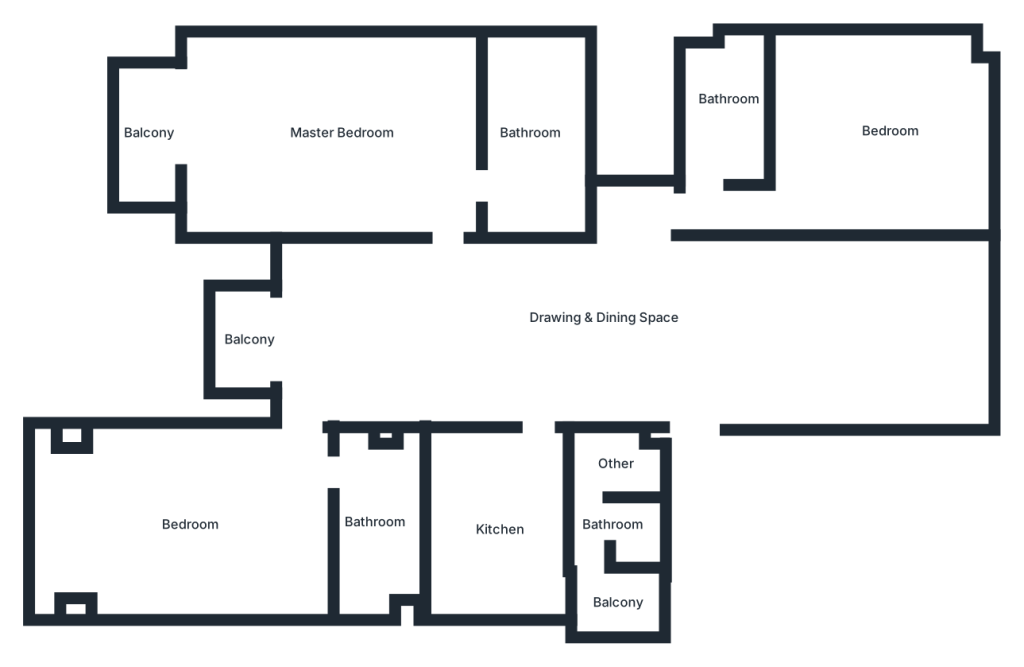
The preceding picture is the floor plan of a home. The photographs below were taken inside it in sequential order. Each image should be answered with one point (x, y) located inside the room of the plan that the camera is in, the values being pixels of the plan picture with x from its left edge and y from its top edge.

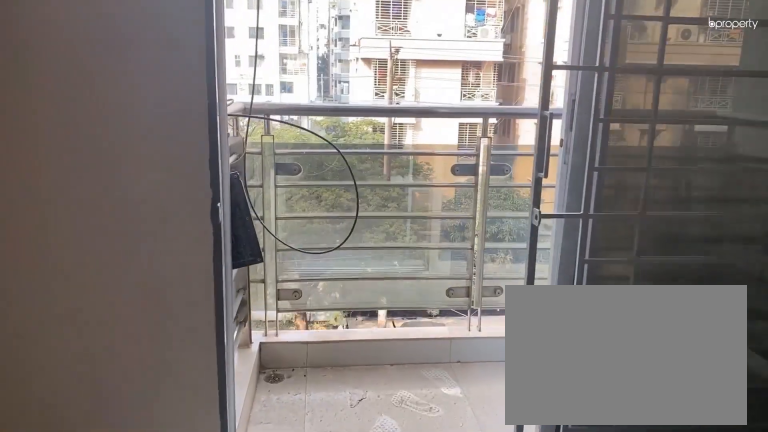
(369, 345)
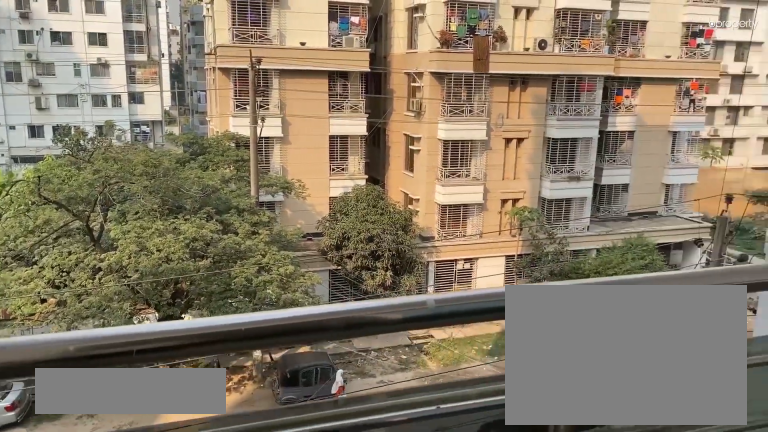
(251, 344)
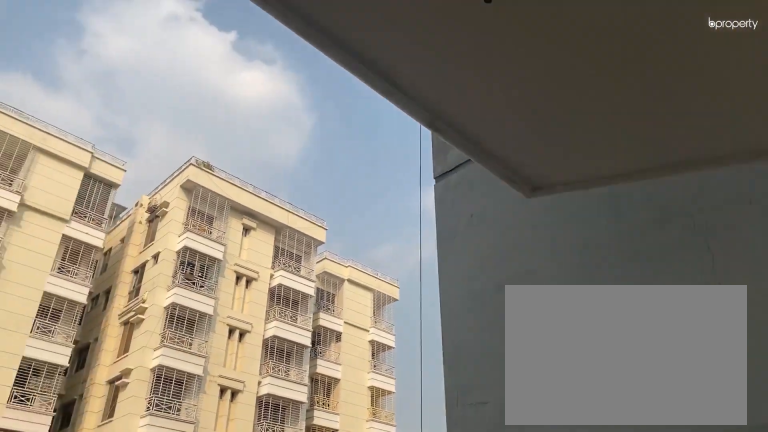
(251, 344)
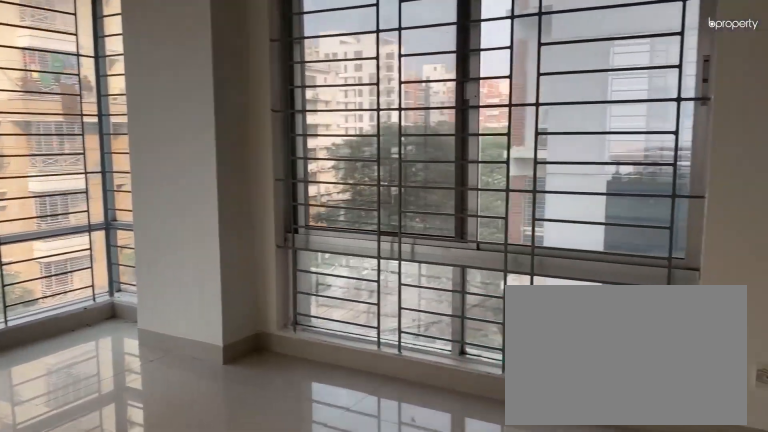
(201, 539)
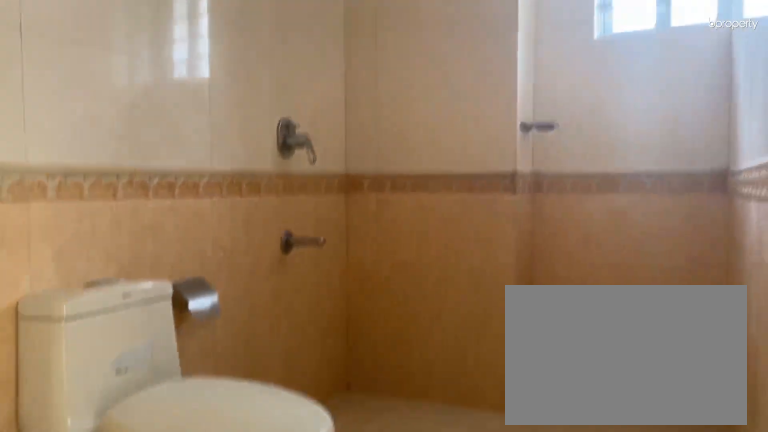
(387, 525)
